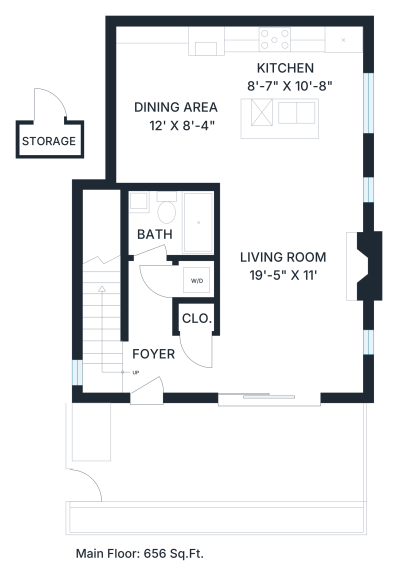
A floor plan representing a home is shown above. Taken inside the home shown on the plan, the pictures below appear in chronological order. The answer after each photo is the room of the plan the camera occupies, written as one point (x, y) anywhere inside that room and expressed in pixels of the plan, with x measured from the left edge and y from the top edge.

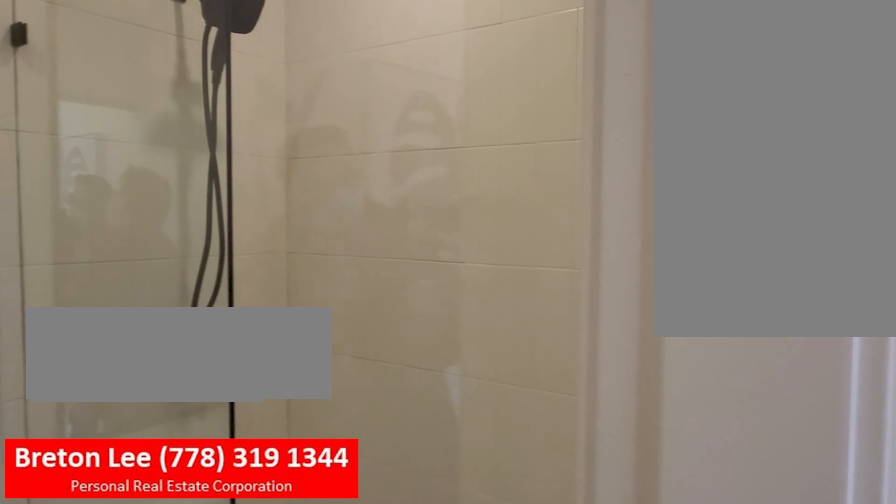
(155, 237)
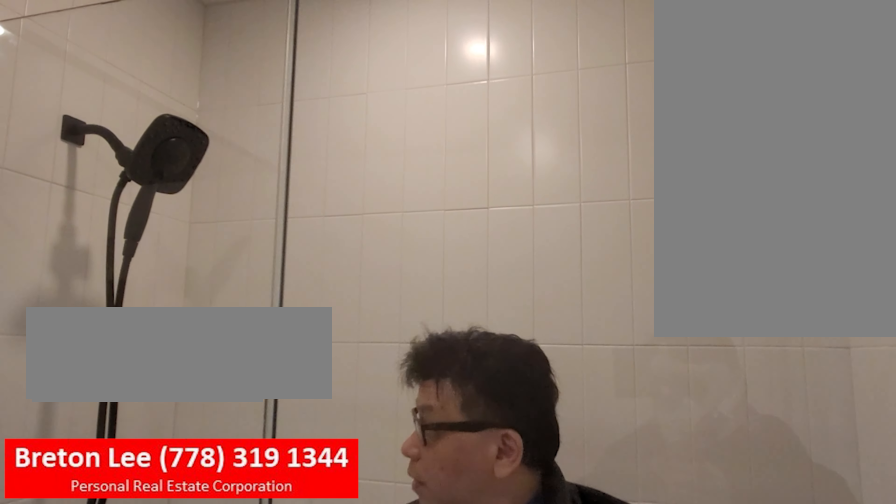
(155, 237)
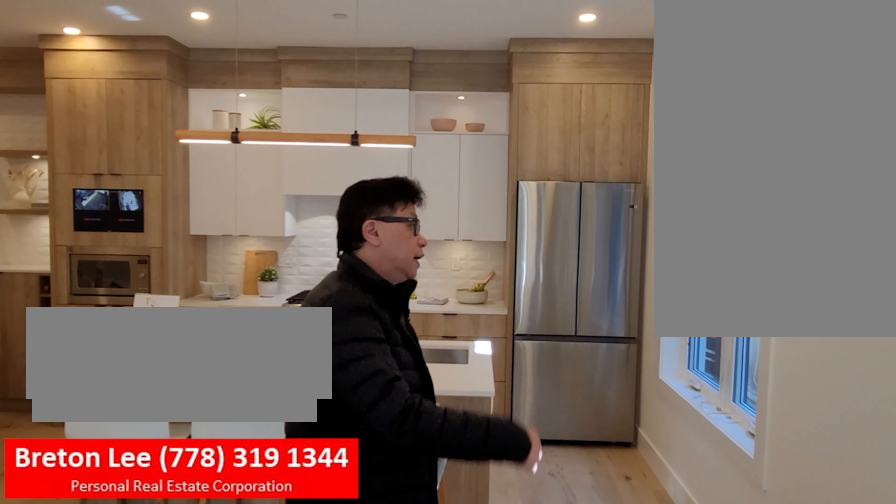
(280, 311)
